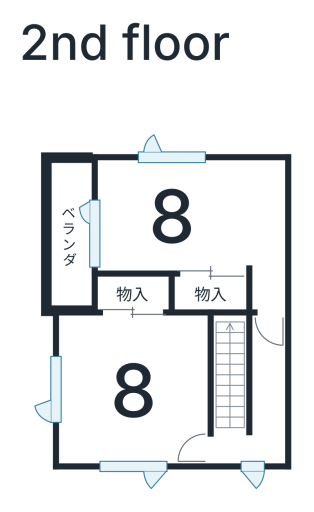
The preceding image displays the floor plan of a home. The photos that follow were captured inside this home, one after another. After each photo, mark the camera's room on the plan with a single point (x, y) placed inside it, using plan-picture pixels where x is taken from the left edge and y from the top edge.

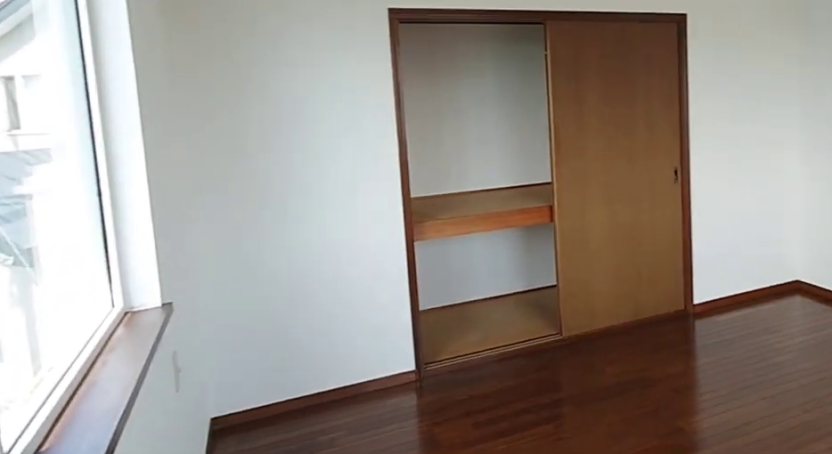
(132, 390)
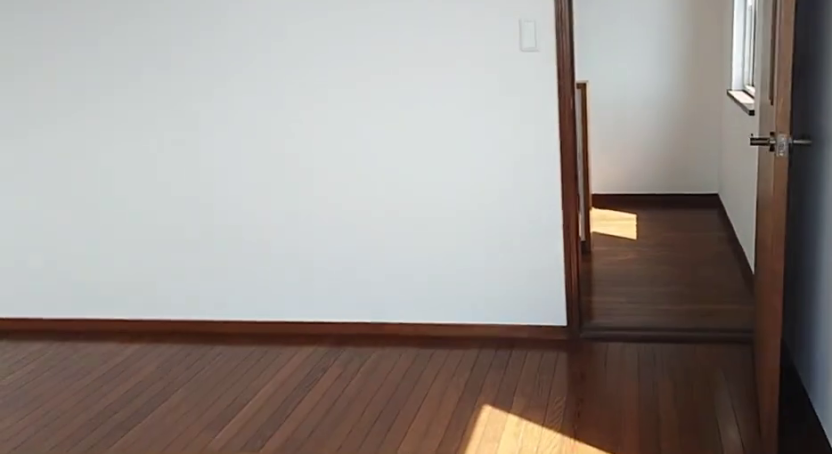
(132, 390)
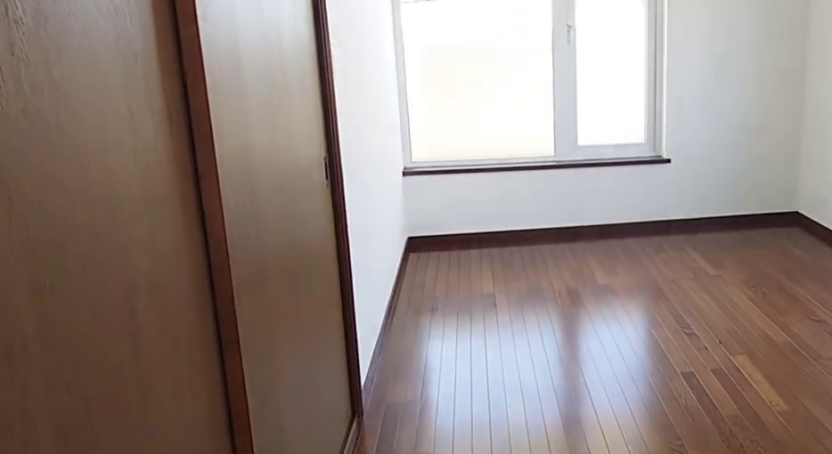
(178, 214)
